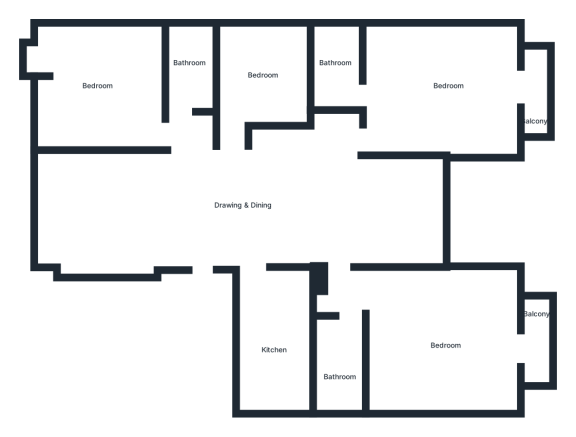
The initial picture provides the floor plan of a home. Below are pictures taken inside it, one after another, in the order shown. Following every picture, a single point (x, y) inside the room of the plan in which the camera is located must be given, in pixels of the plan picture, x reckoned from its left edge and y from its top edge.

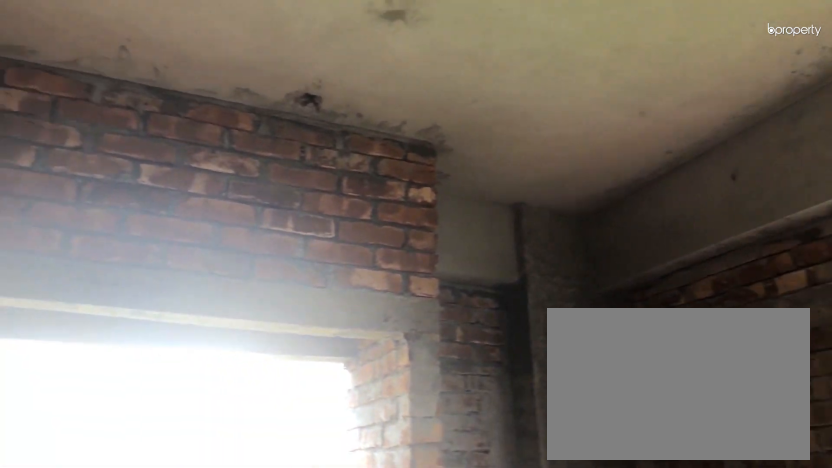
(96, 86)
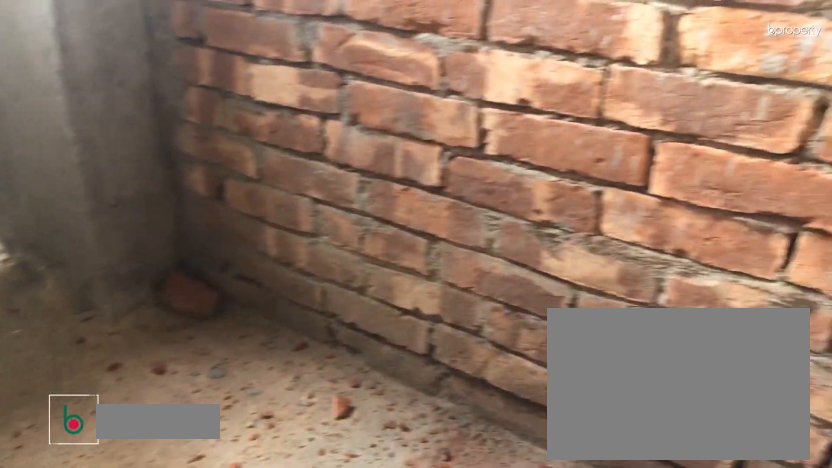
(190, 71)
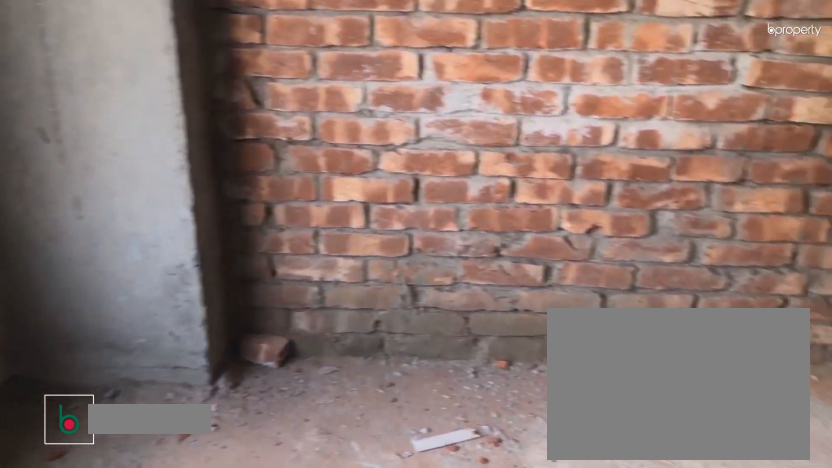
(263, 76)
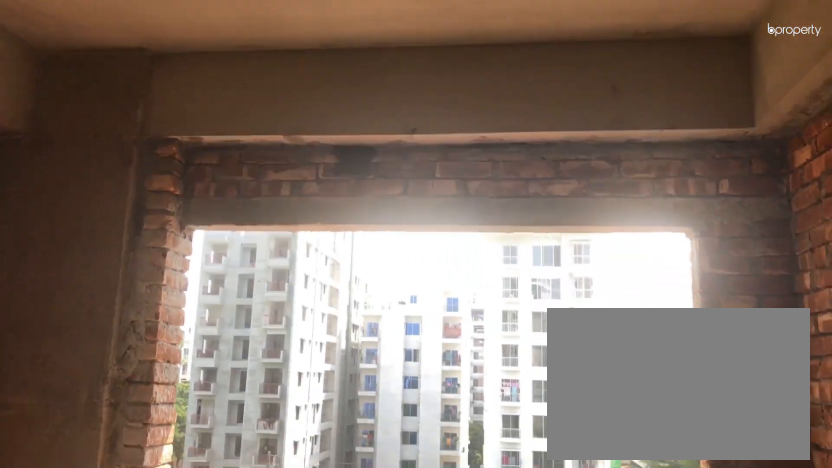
(442, 94)
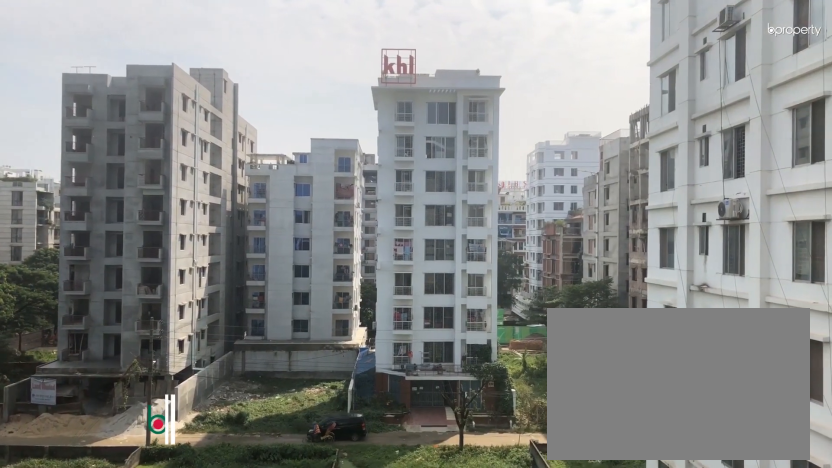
(530, 90)
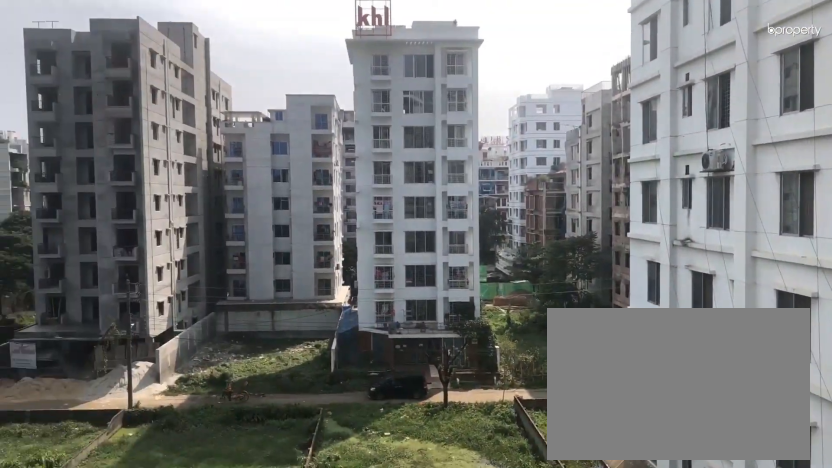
(530, 90)
